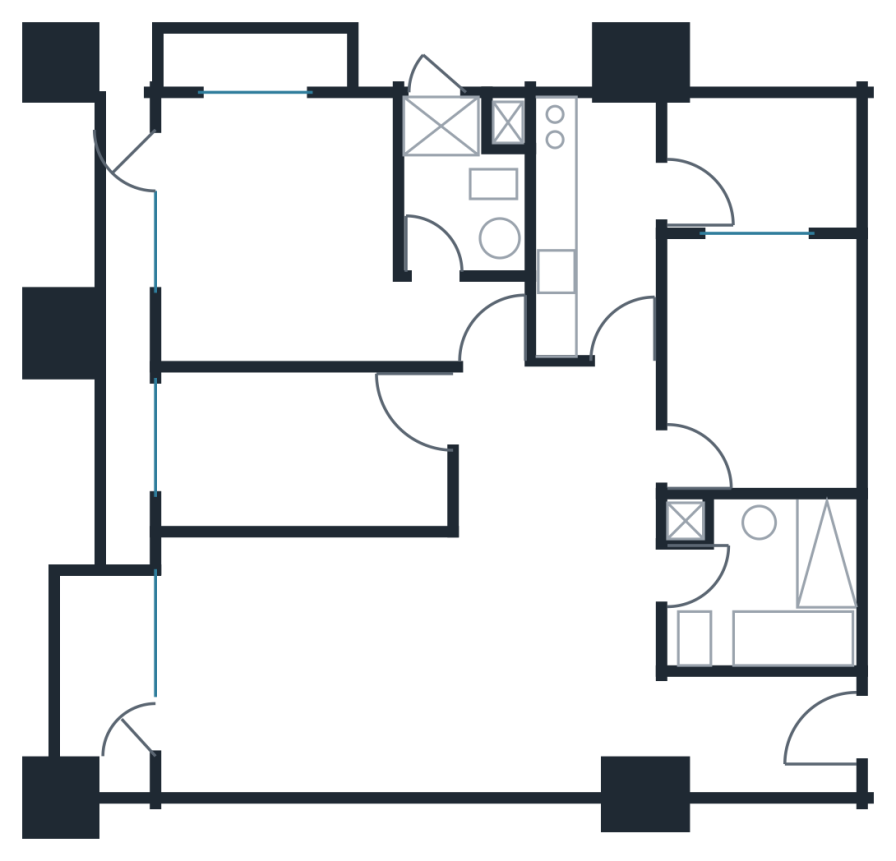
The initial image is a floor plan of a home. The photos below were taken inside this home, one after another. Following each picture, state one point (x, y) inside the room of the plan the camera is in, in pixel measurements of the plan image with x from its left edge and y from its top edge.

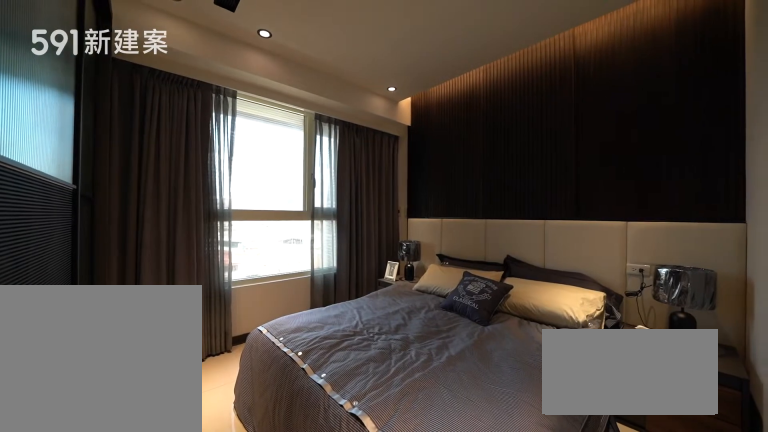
(301, 239)
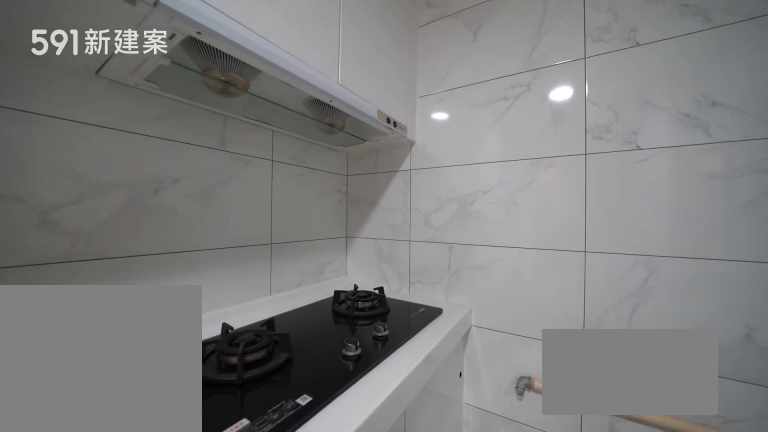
(594, 221)
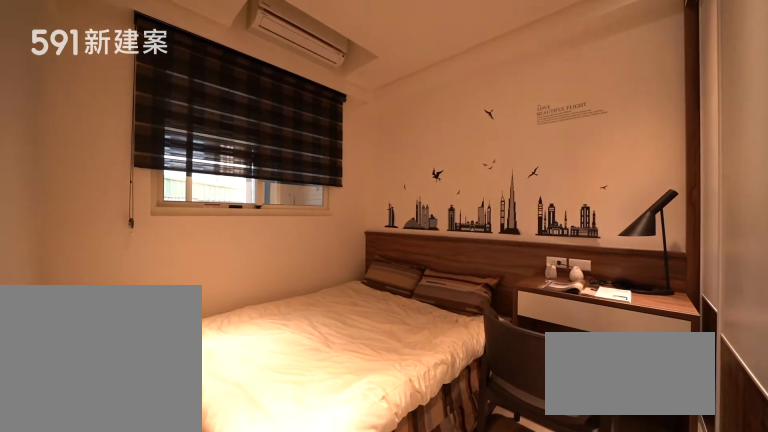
(764, 357)
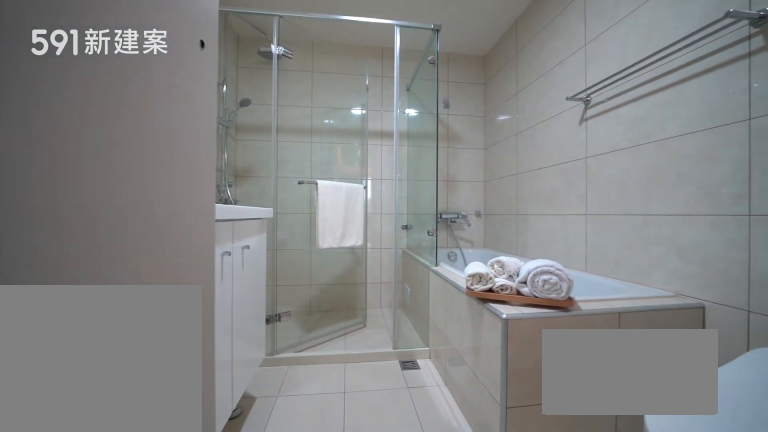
(765, 576)
